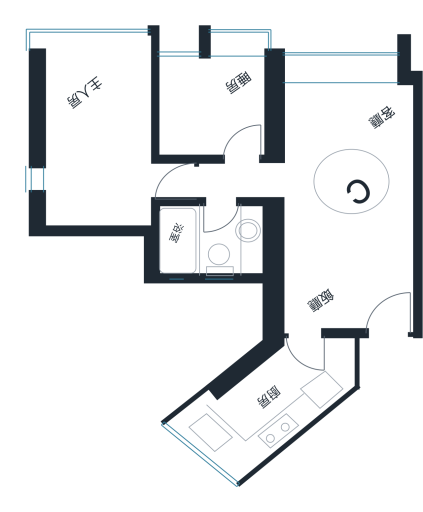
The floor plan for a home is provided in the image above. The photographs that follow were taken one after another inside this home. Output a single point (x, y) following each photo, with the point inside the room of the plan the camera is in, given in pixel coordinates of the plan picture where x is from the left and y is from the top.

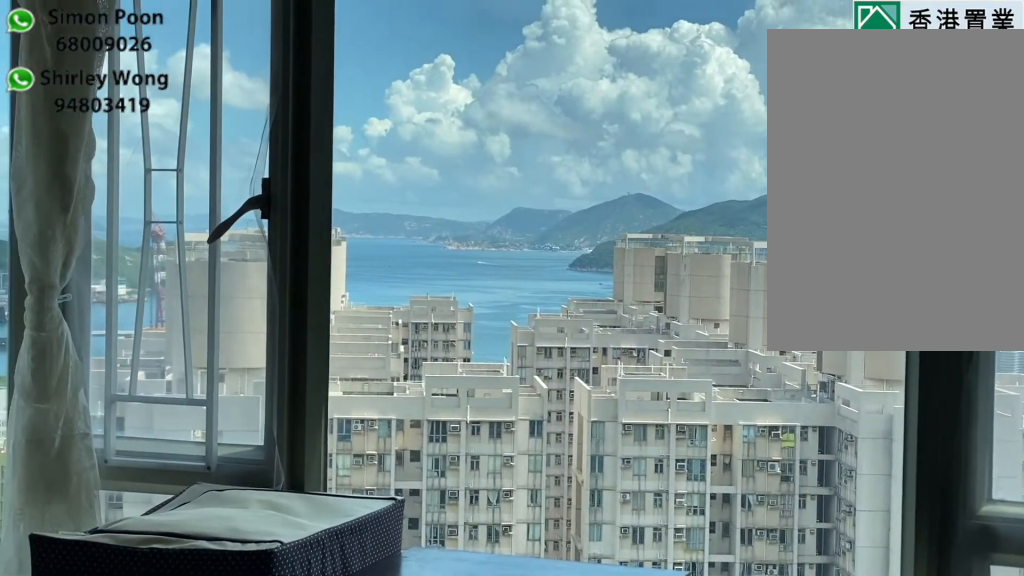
(88, 115)
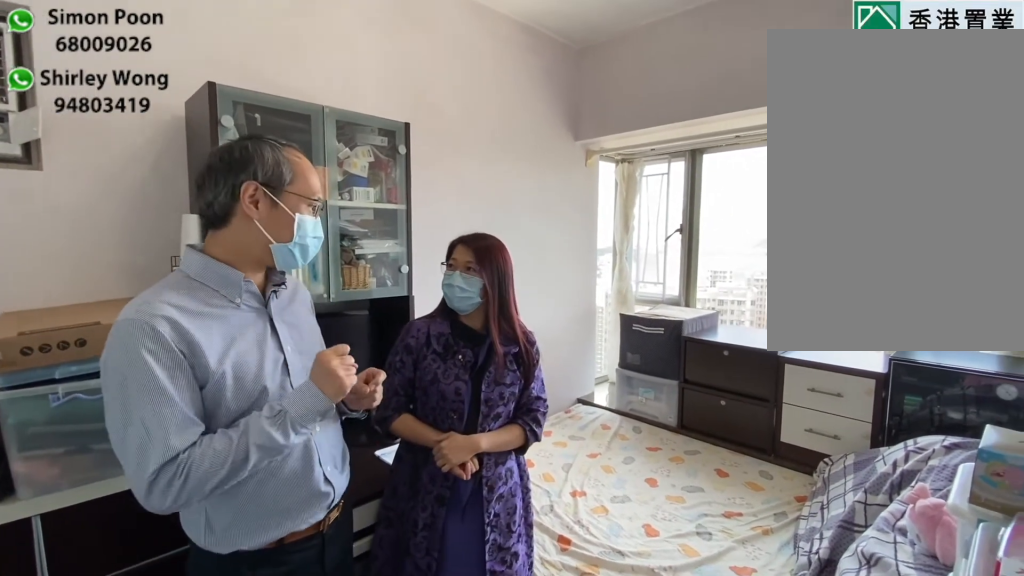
(94, 46)
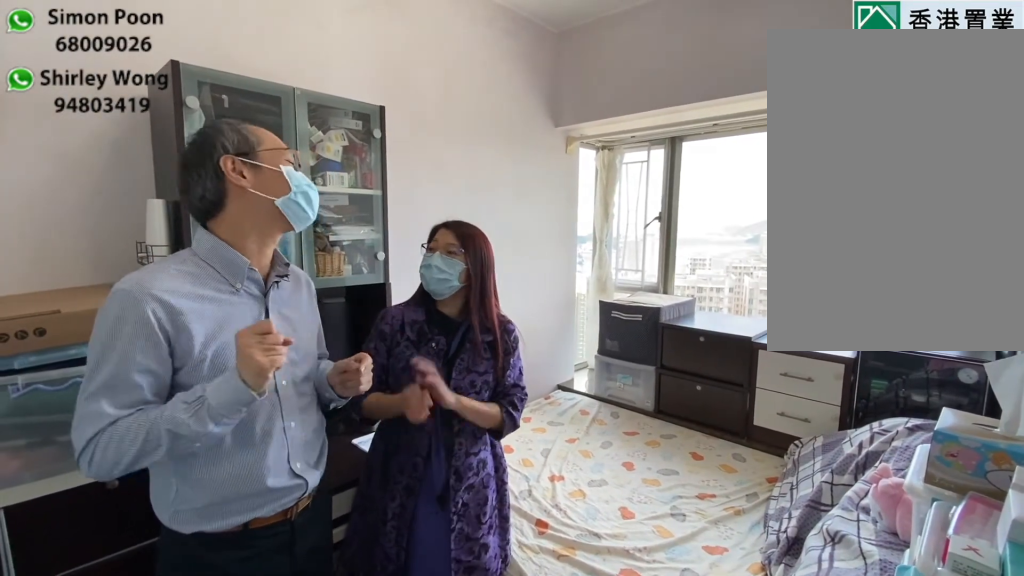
(94, 46)
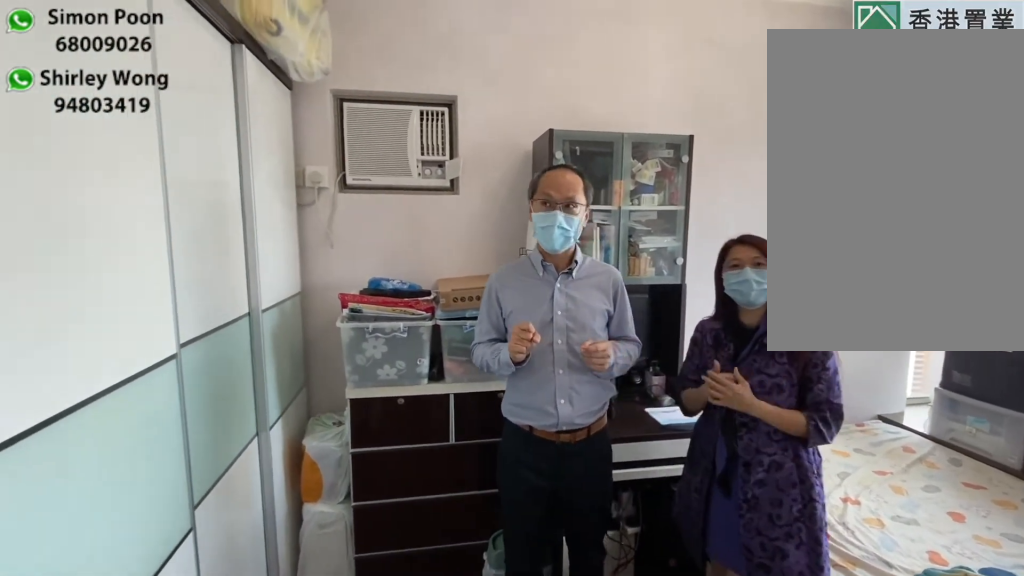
(94, 46)
